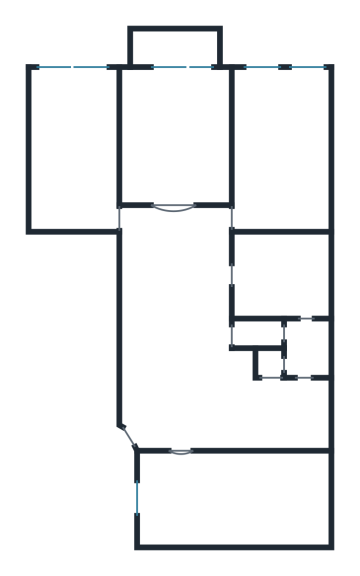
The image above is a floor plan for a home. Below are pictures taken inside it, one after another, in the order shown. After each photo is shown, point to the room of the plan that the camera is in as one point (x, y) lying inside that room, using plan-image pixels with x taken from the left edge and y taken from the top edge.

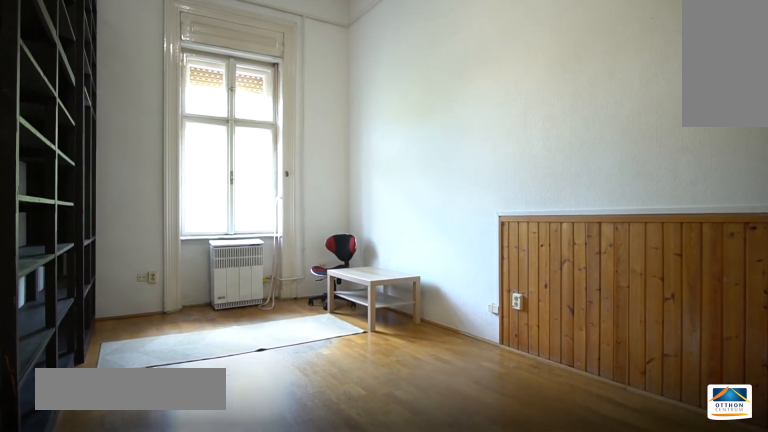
(290, 155)
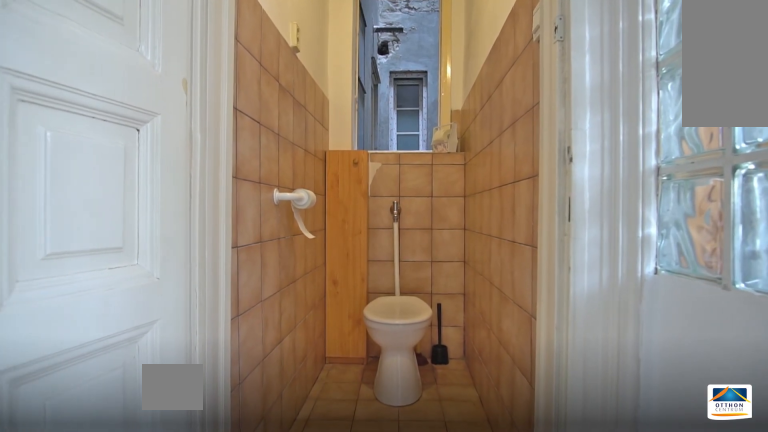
(260, 331)
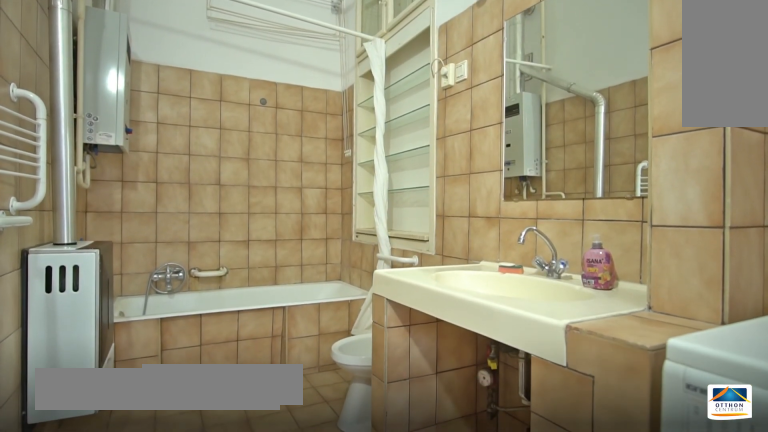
(286, 274)
